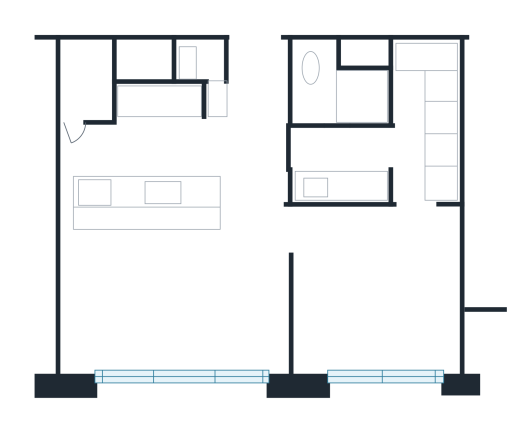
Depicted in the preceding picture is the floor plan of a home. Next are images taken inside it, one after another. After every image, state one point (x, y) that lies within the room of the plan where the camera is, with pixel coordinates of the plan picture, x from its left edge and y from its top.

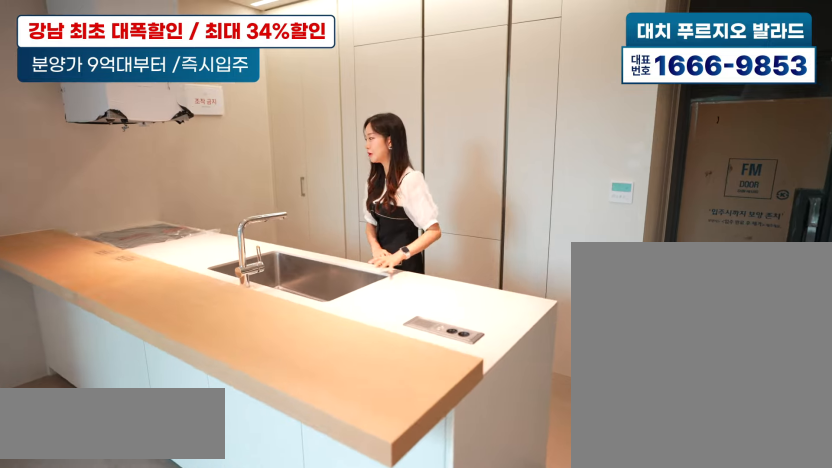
(149, 138)
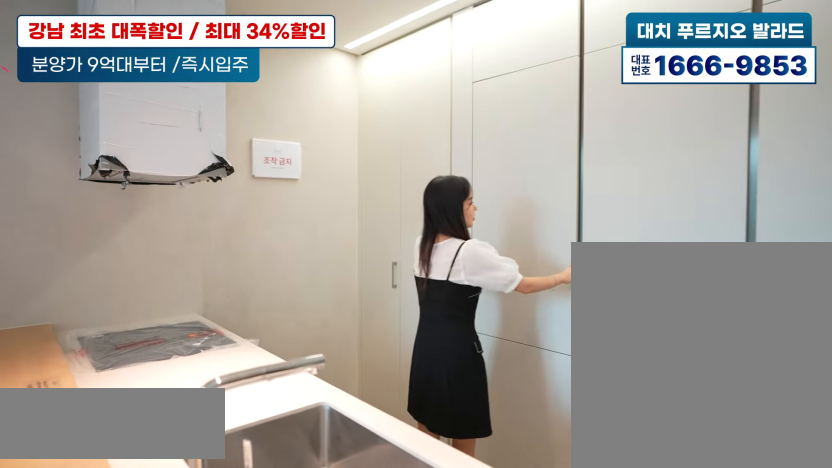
(152, 140)
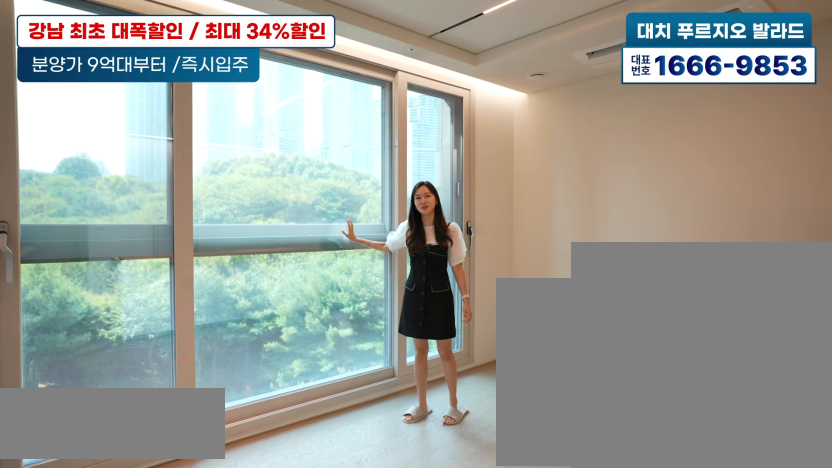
(167, 302)
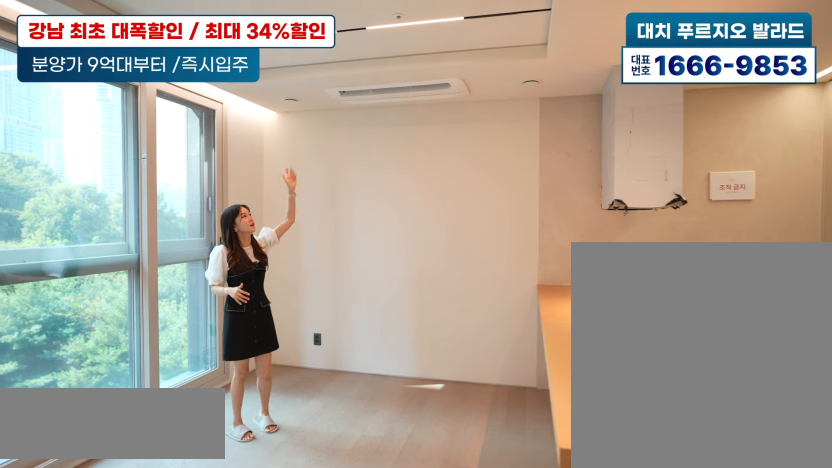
(168, 303)
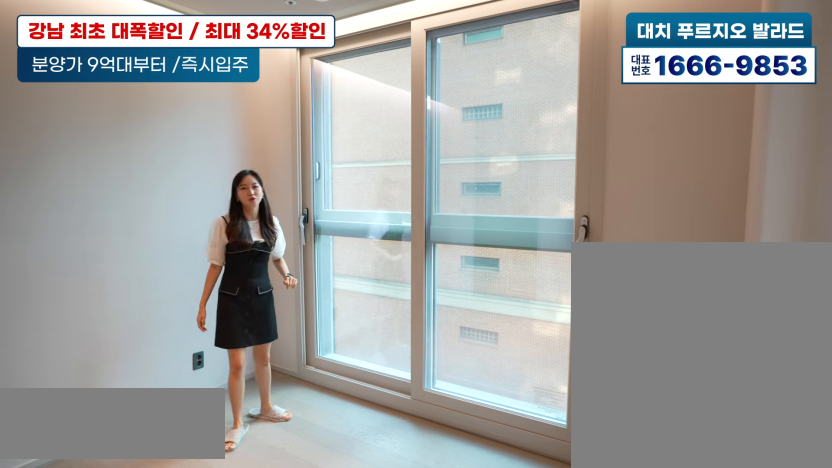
(380, 299)
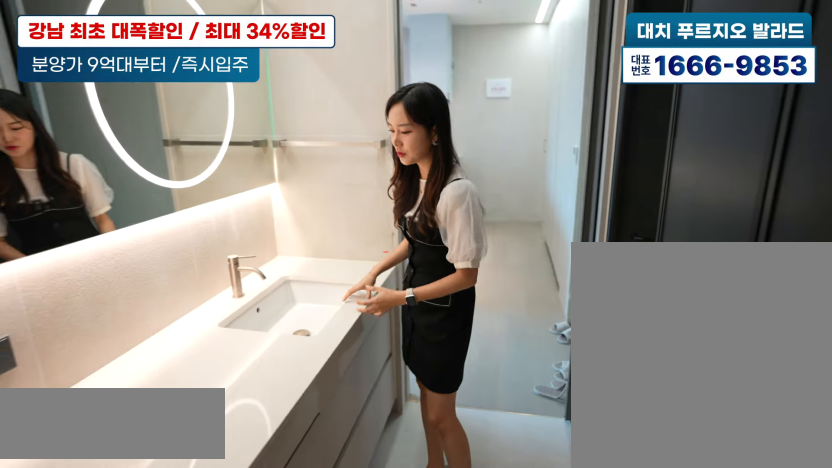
(387, 131)
